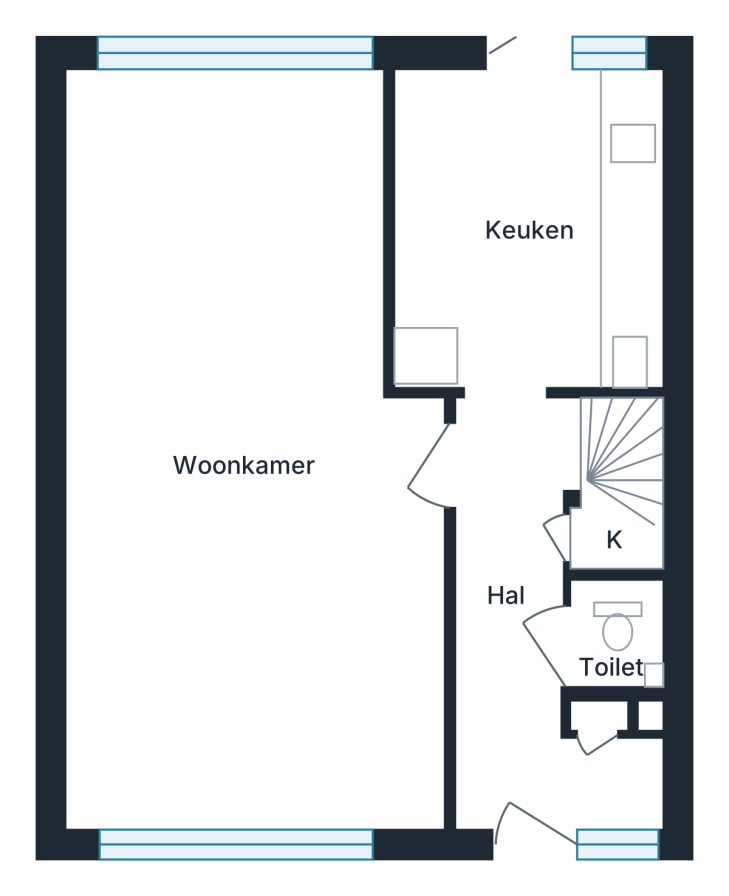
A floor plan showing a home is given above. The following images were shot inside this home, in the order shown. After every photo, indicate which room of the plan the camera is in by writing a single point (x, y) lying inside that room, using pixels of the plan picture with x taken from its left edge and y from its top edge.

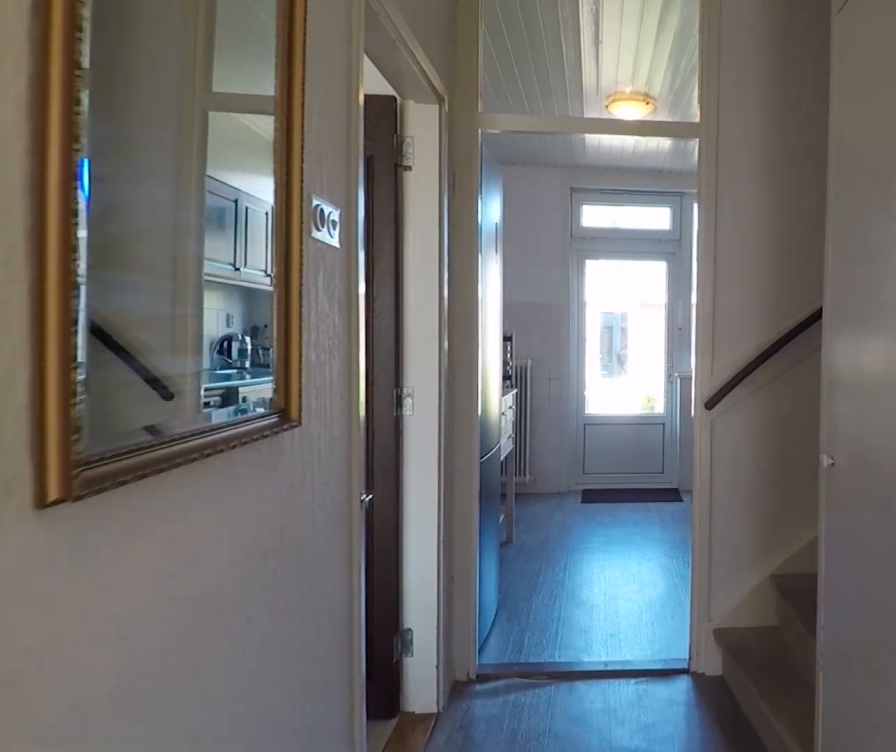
(526, 636)
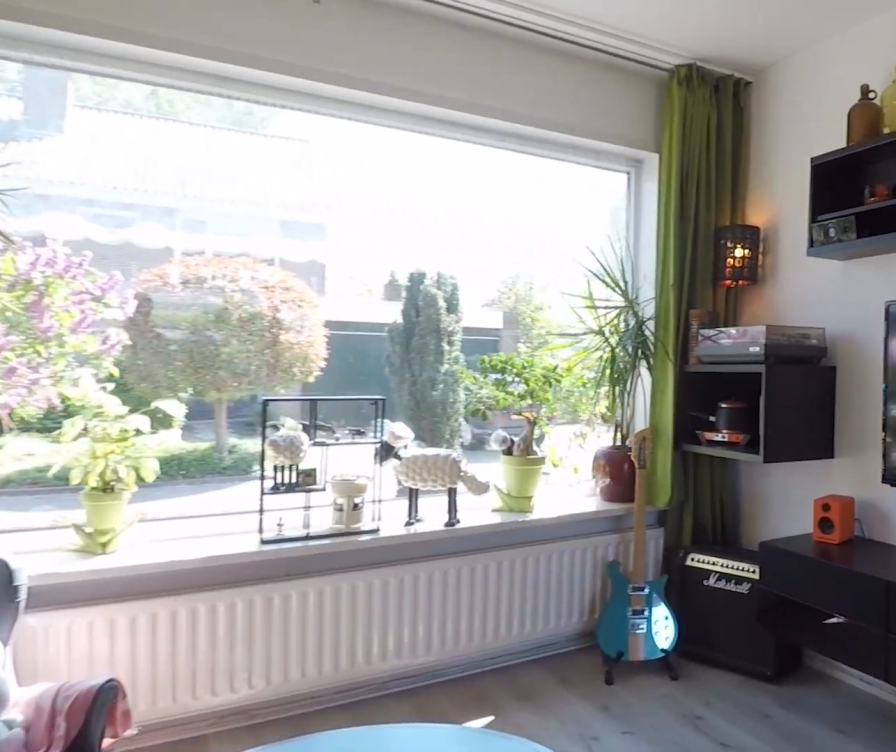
(257, 670)
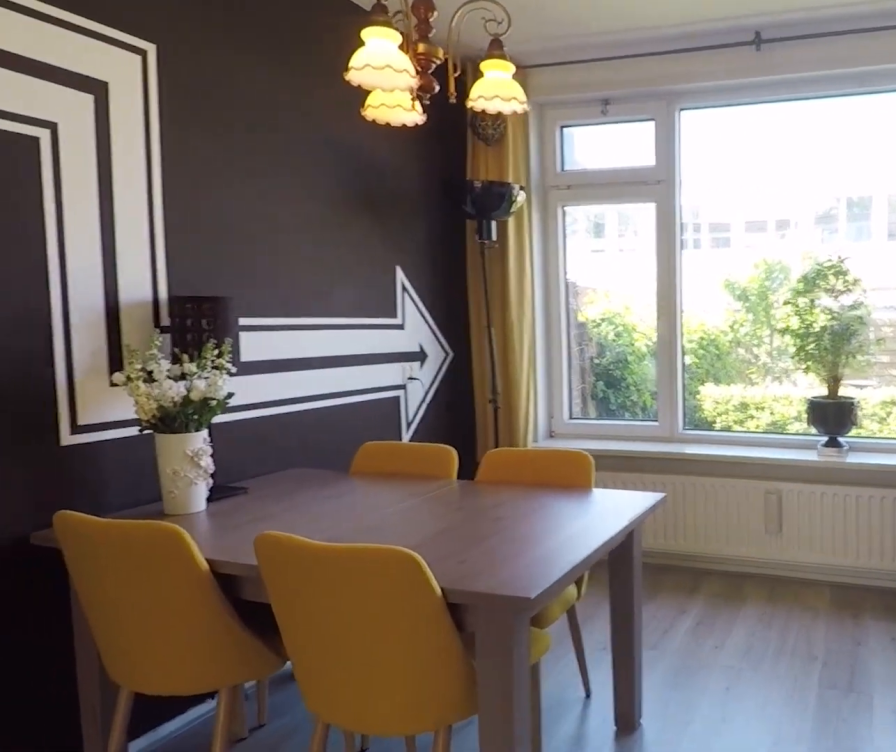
(257, 670)
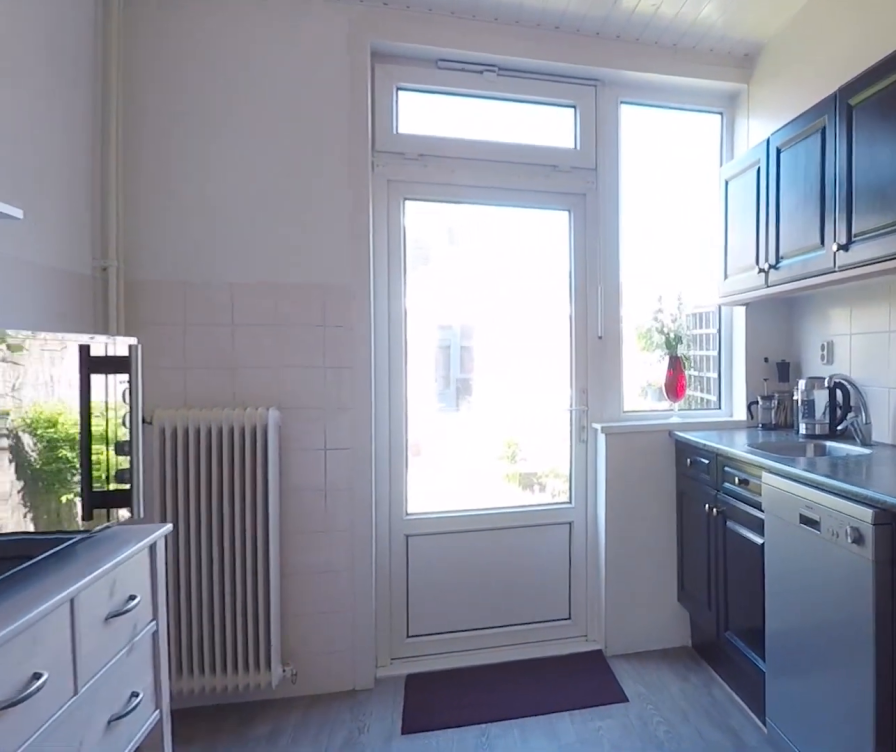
(528, 225)
